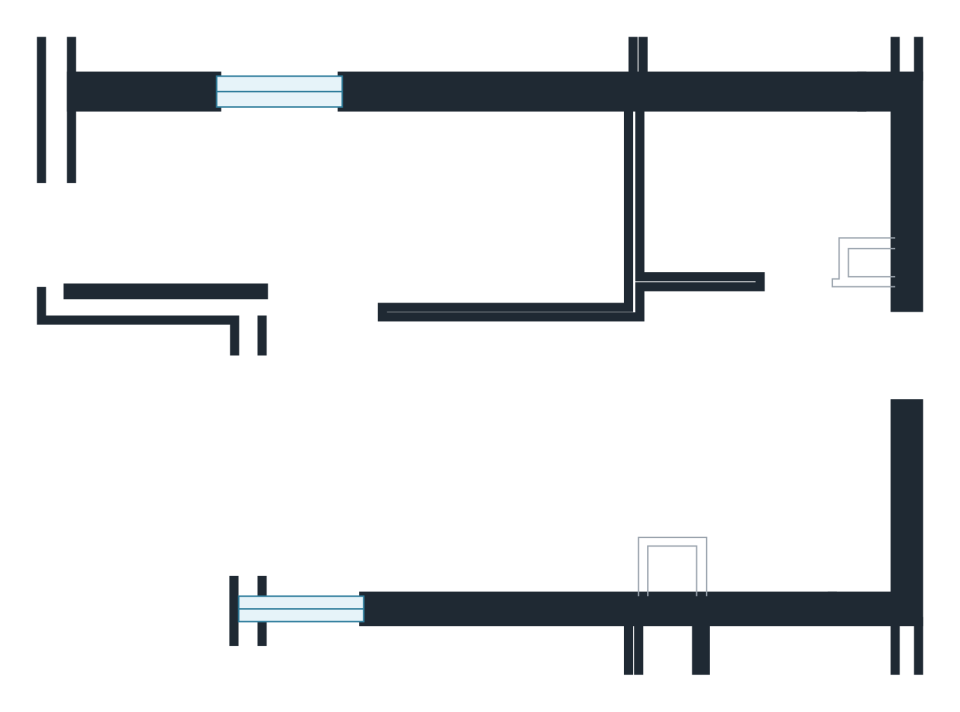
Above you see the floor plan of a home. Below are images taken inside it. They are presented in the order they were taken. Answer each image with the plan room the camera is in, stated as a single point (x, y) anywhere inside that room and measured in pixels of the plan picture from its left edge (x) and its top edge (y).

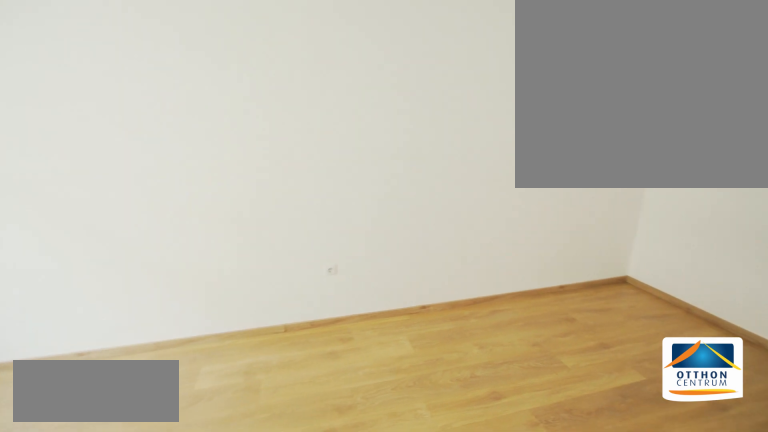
(390, 213)
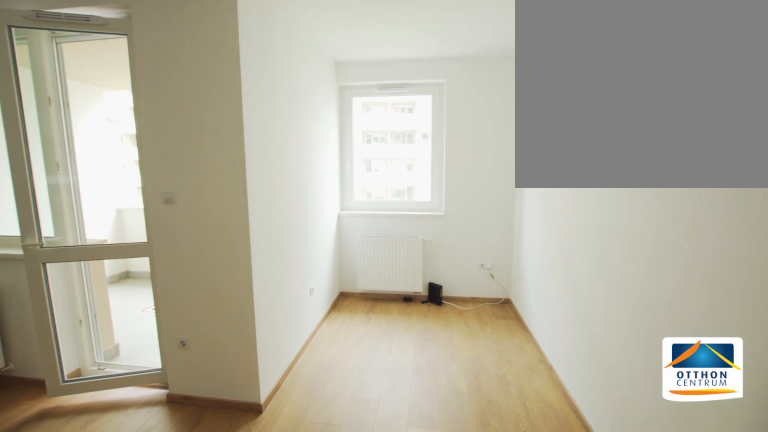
(390, 213)
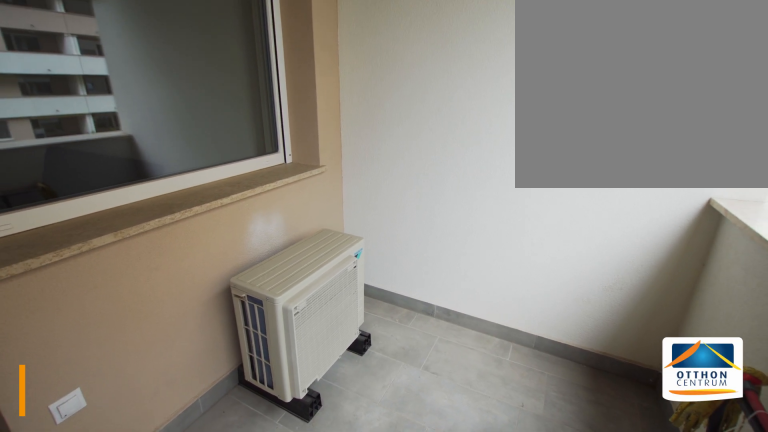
(144, 450)
